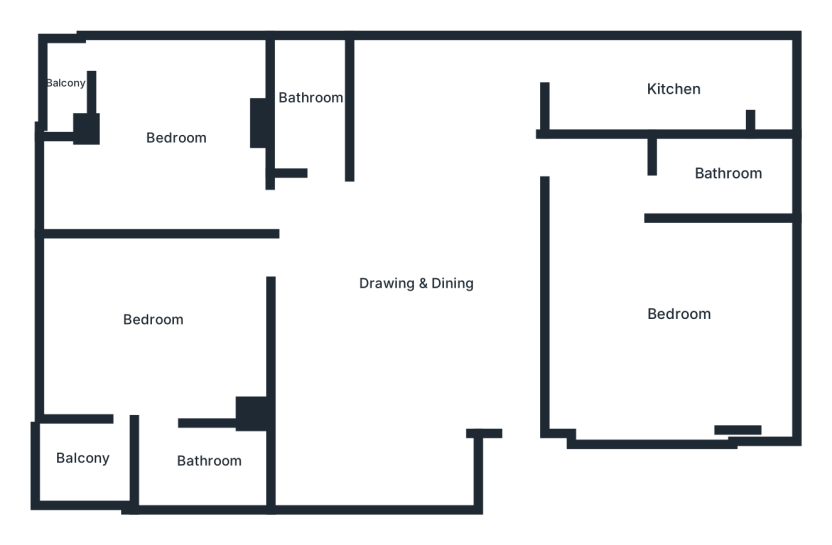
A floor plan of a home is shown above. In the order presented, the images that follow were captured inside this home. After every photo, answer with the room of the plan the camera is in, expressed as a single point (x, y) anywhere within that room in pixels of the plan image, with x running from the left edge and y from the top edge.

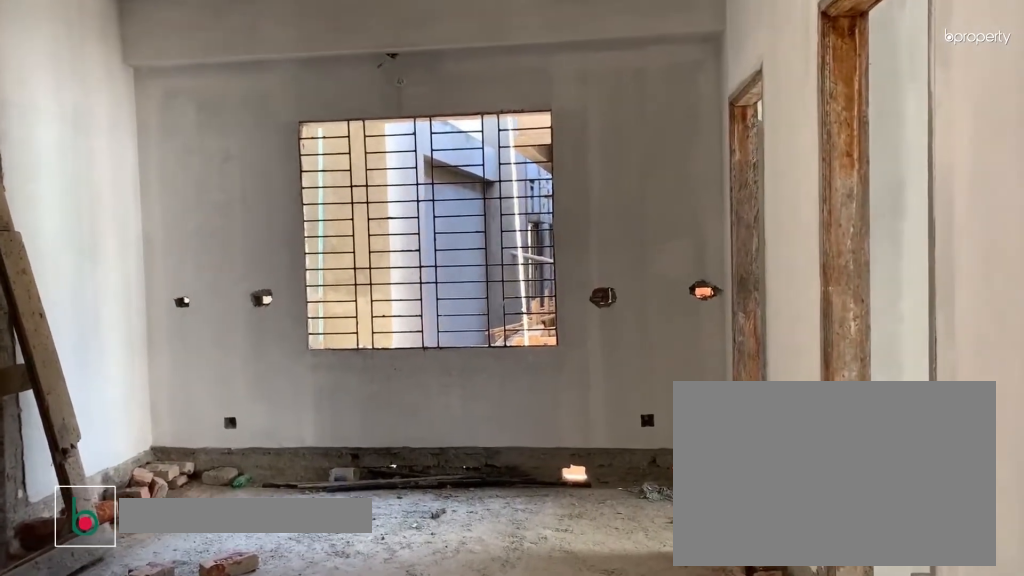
(418, 282)
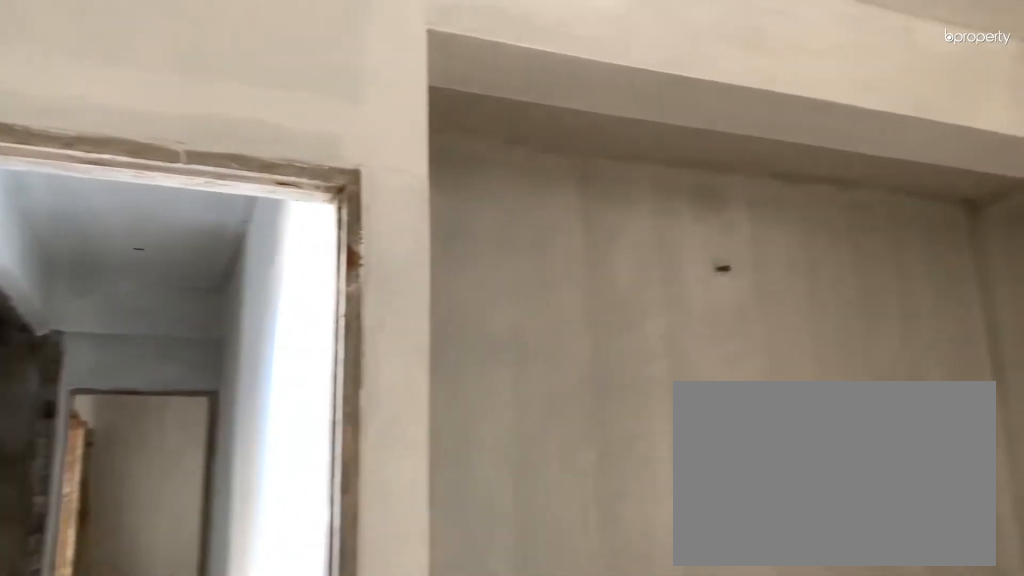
(418, 282)
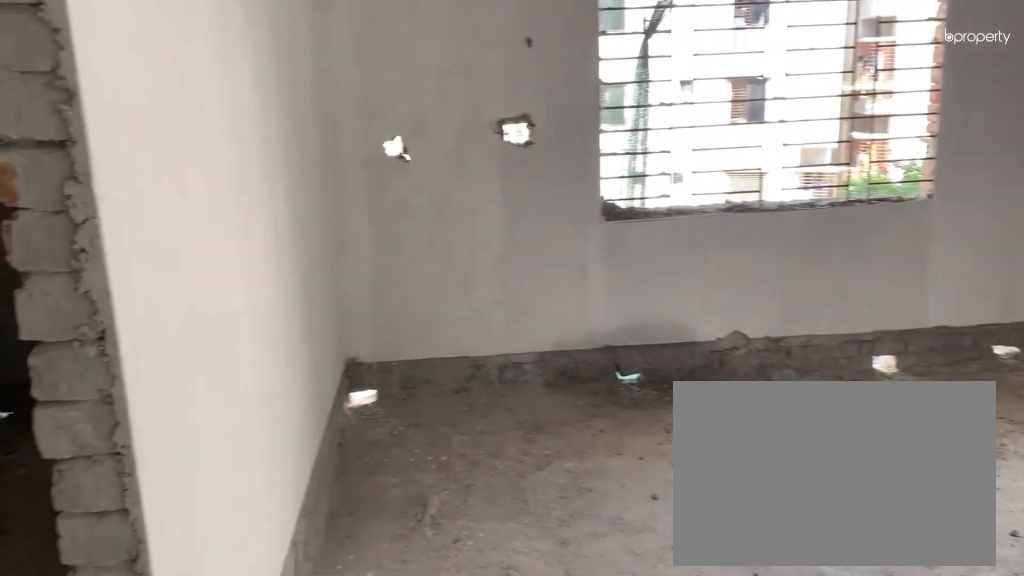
(678, 312)
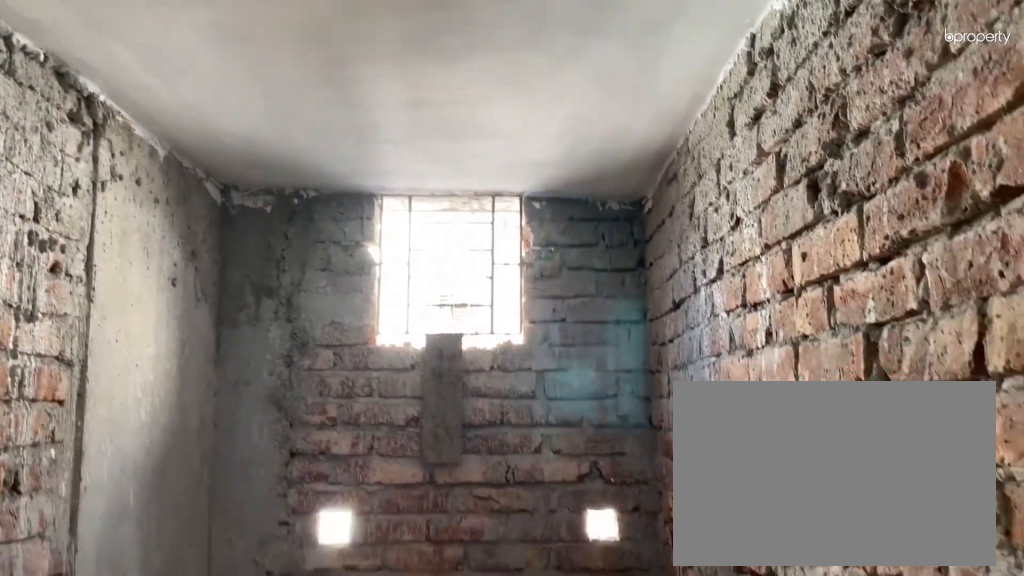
(731, 170)
